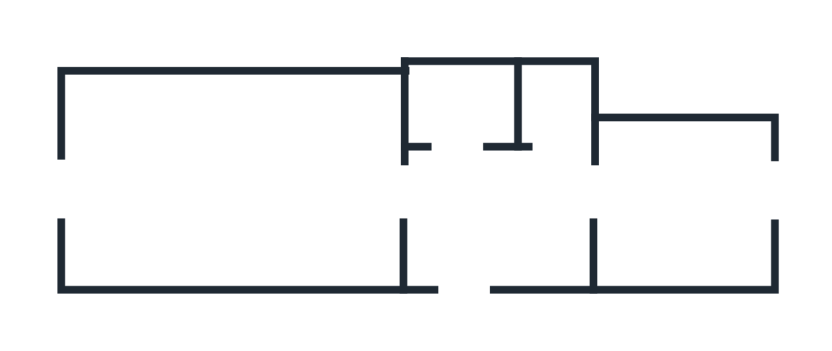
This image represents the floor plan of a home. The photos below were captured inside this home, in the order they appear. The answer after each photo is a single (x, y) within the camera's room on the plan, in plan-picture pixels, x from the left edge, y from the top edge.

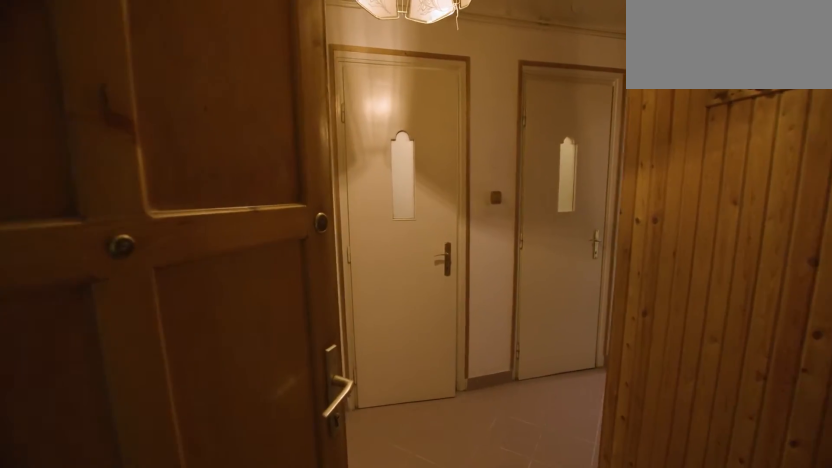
(466, 222)
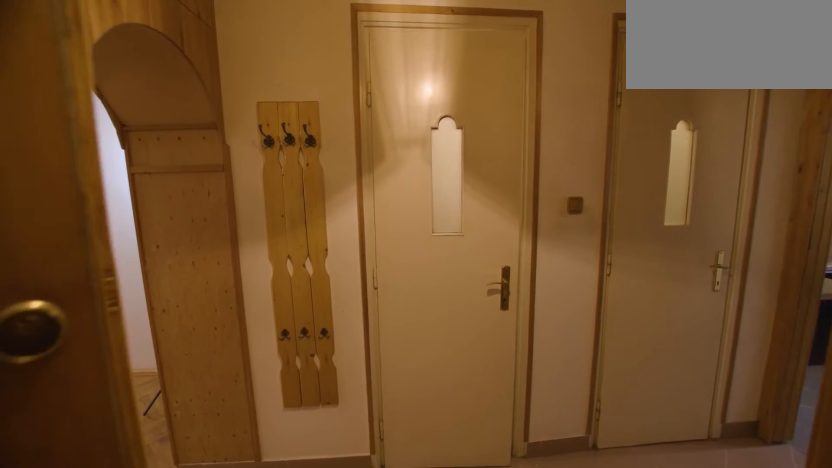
(464, 225)
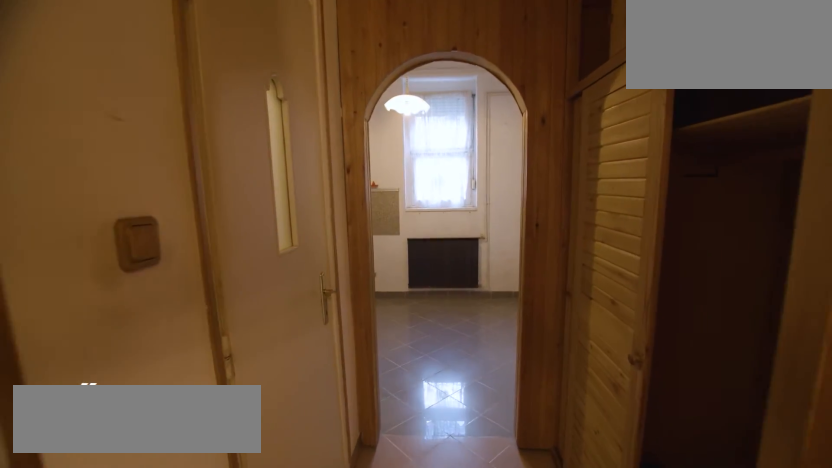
(503, 216)
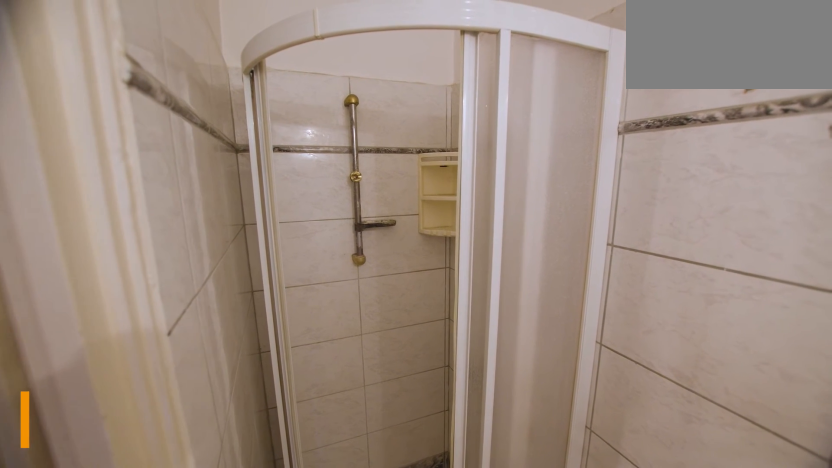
(467, 109)
